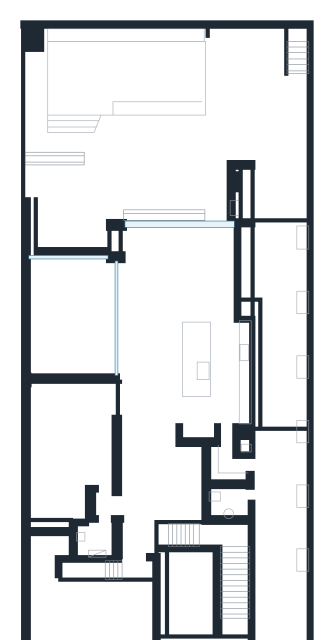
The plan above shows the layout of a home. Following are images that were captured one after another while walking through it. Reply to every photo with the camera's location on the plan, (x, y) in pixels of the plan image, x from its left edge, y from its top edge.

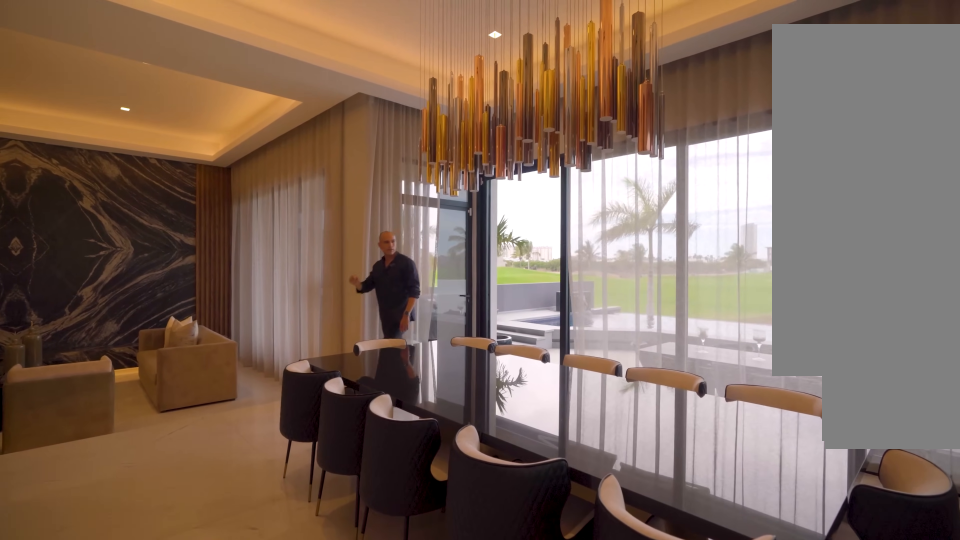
(189, 305)
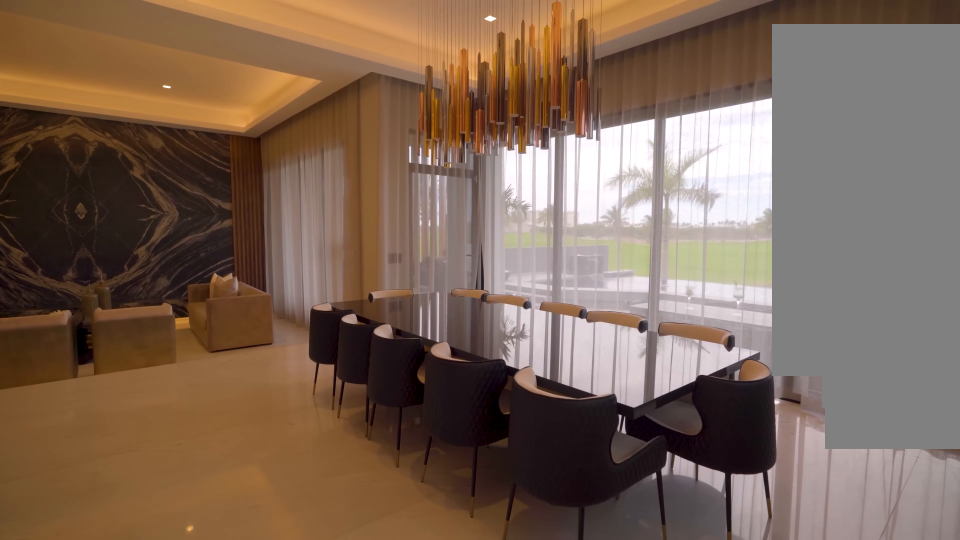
(207, 306)
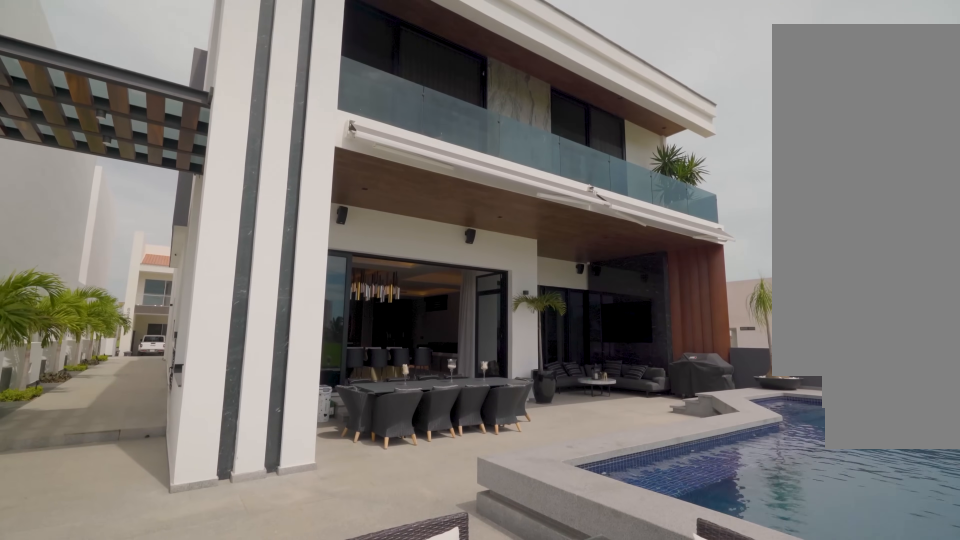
(244, 84)
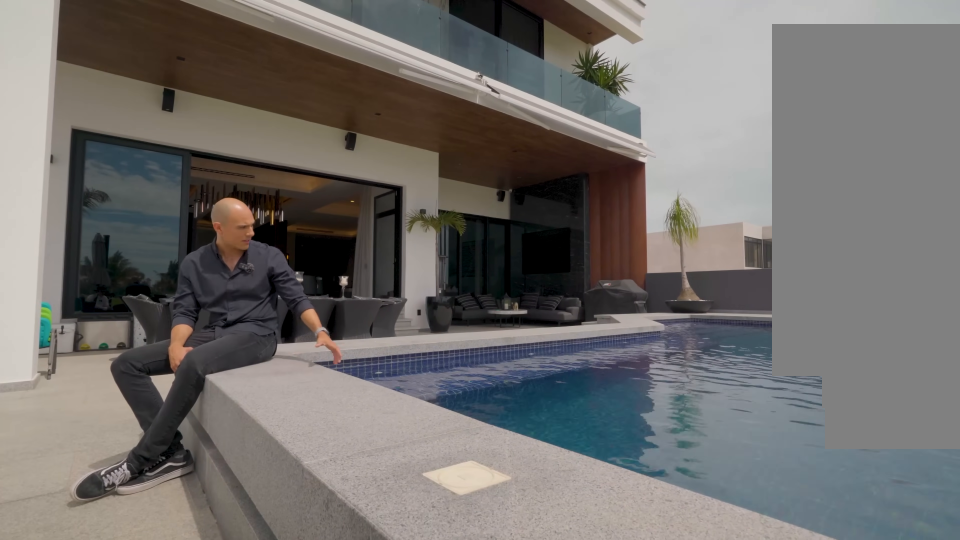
(230, 81)
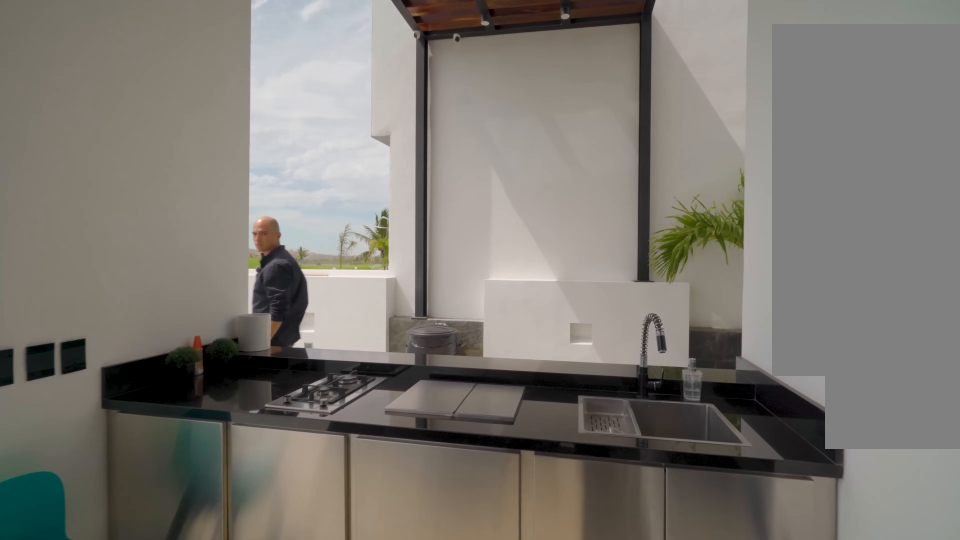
(209, 197)
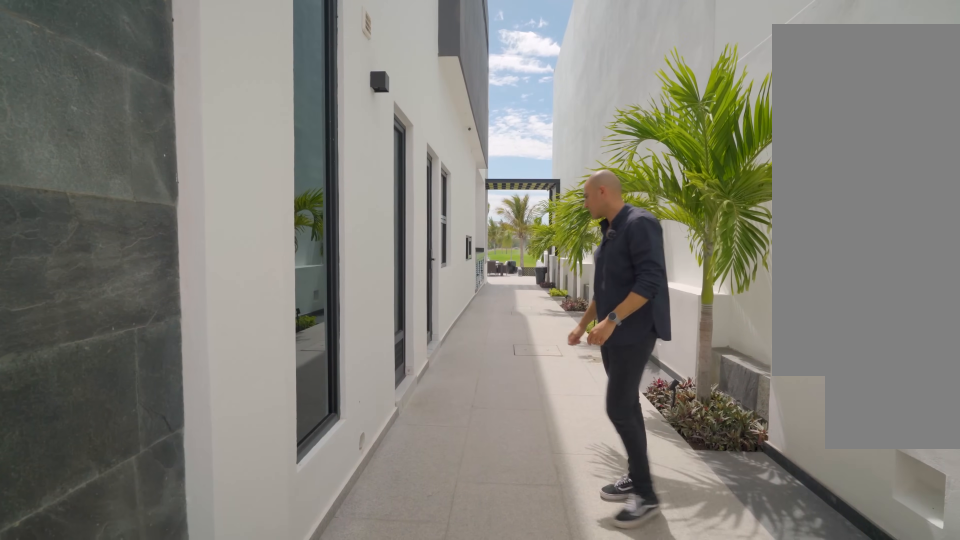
(276, 586)
